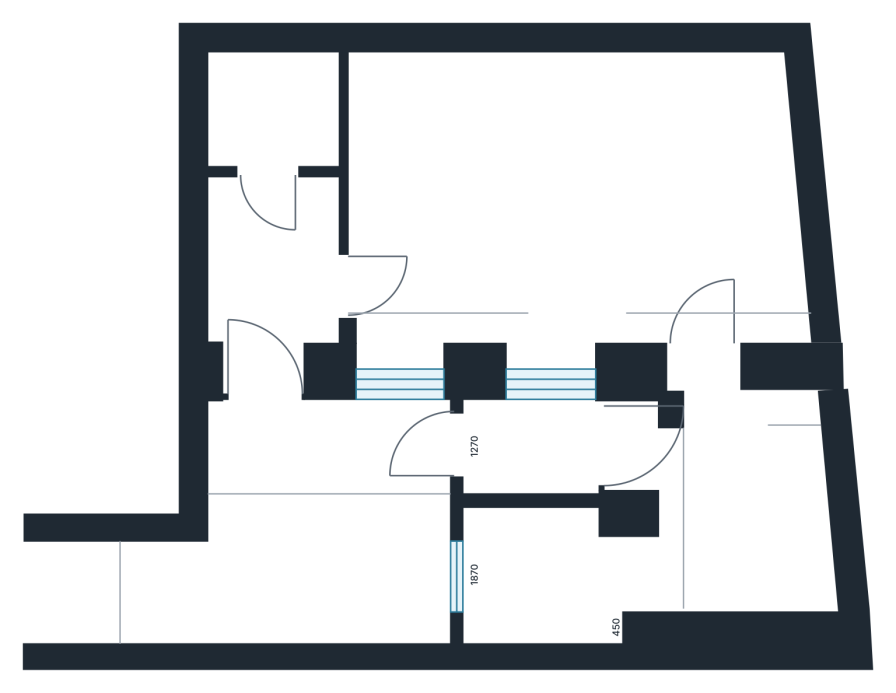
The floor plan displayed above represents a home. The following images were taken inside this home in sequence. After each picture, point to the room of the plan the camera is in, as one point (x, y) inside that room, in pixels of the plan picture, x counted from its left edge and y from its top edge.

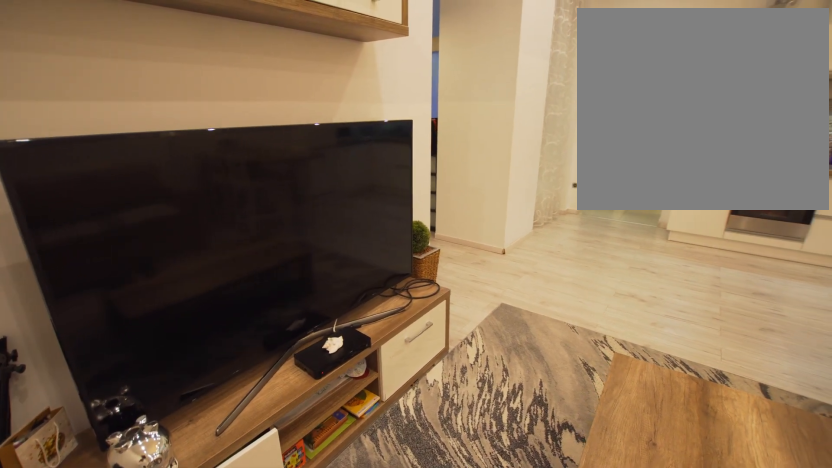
(577, 199)
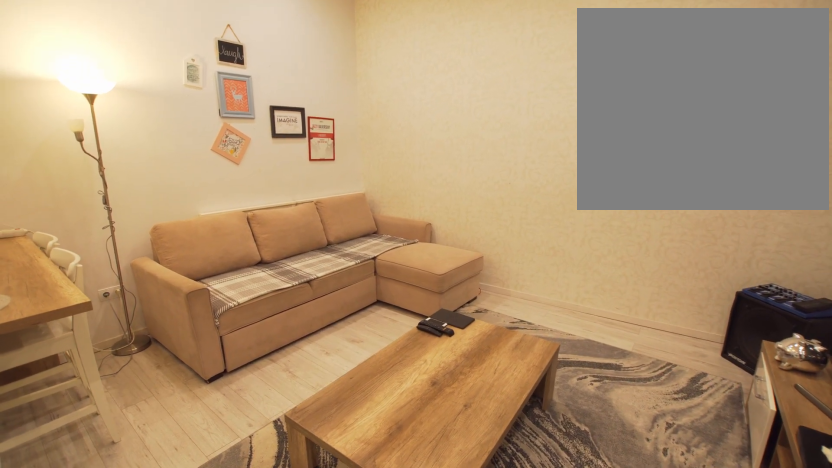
(577, 200)
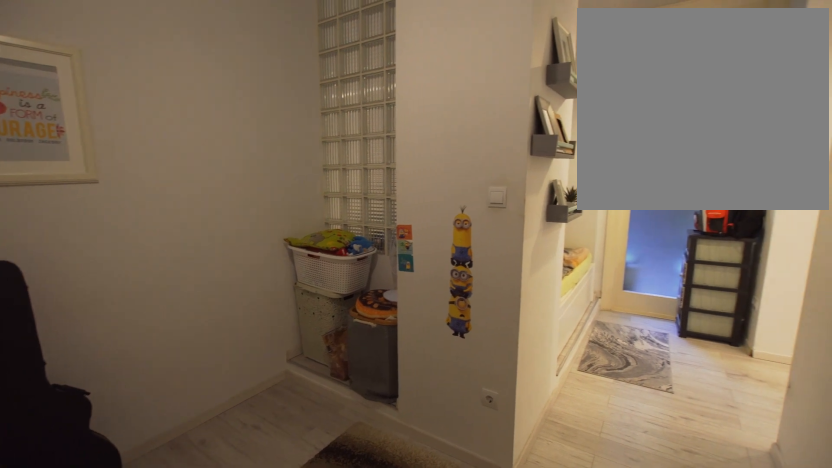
(722, 495)
